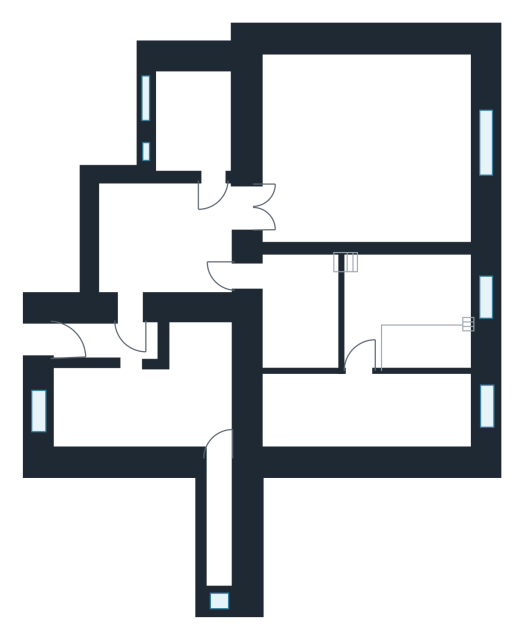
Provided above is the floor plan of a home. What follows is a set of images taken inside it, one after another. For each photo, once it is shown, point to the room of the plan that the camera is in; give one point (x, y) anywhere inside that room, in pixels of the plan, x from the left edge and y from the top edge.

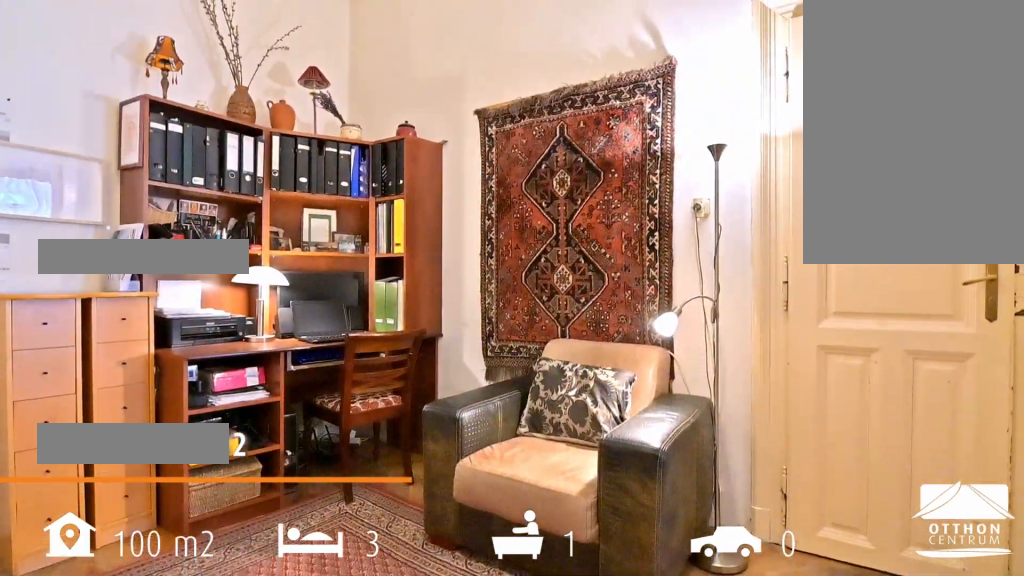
(167, 239)
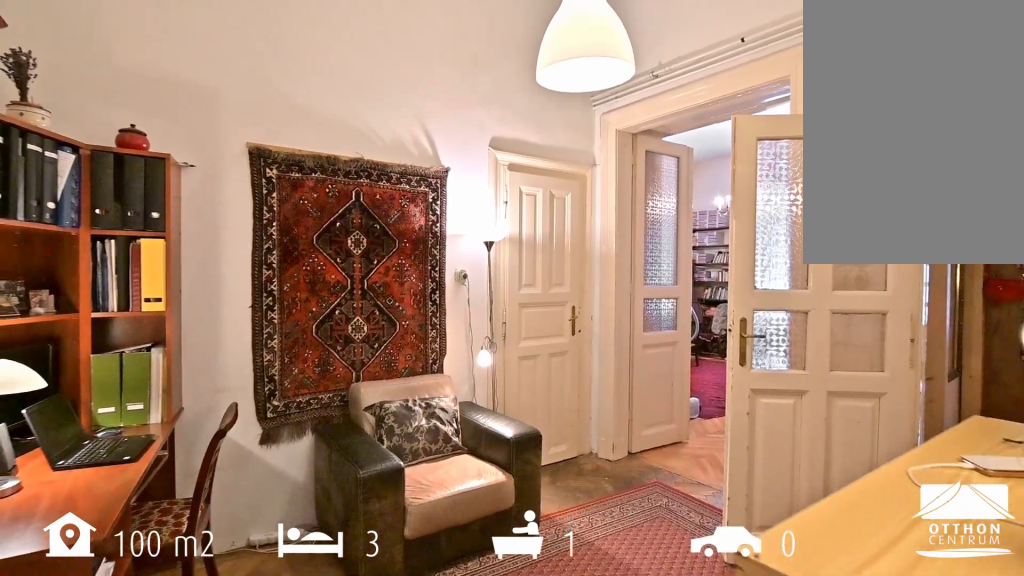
(167, 239)
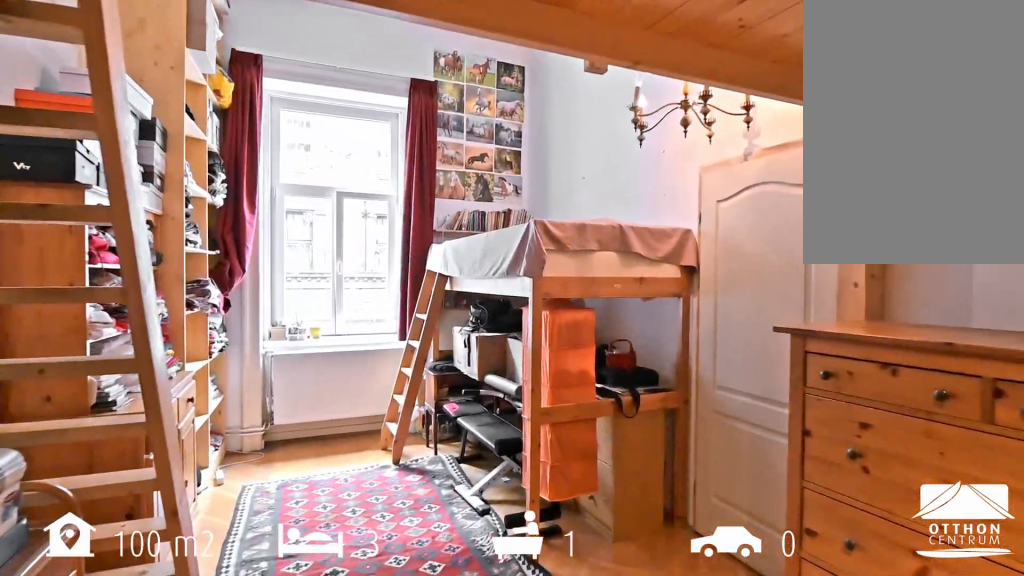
(352, 306)
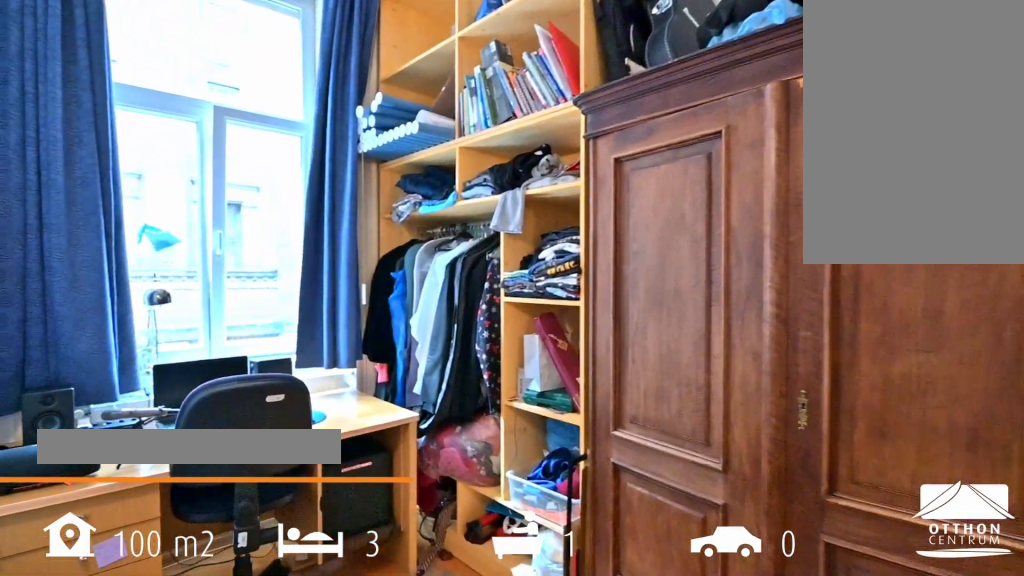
(366, 412)
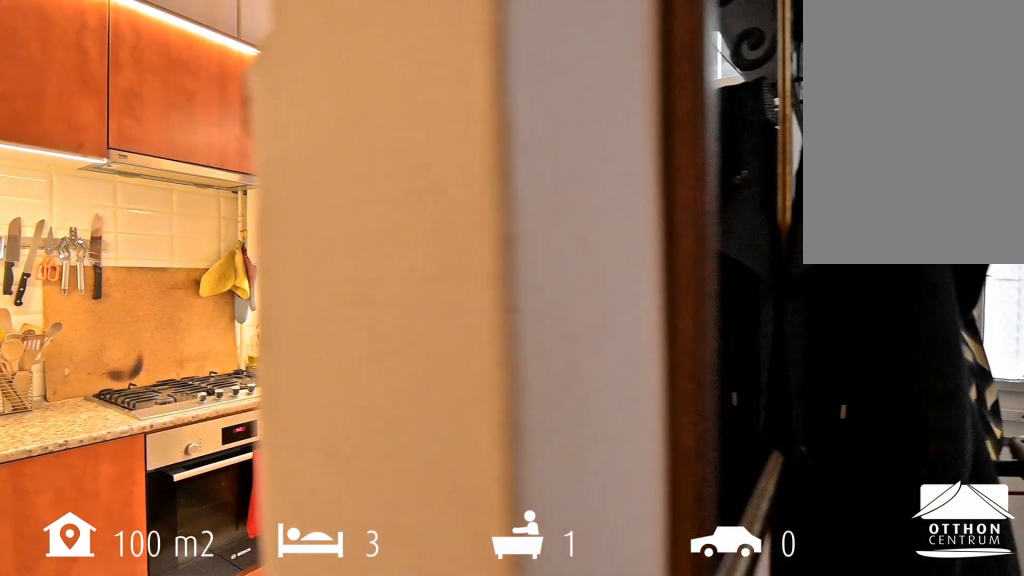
(163, 394)
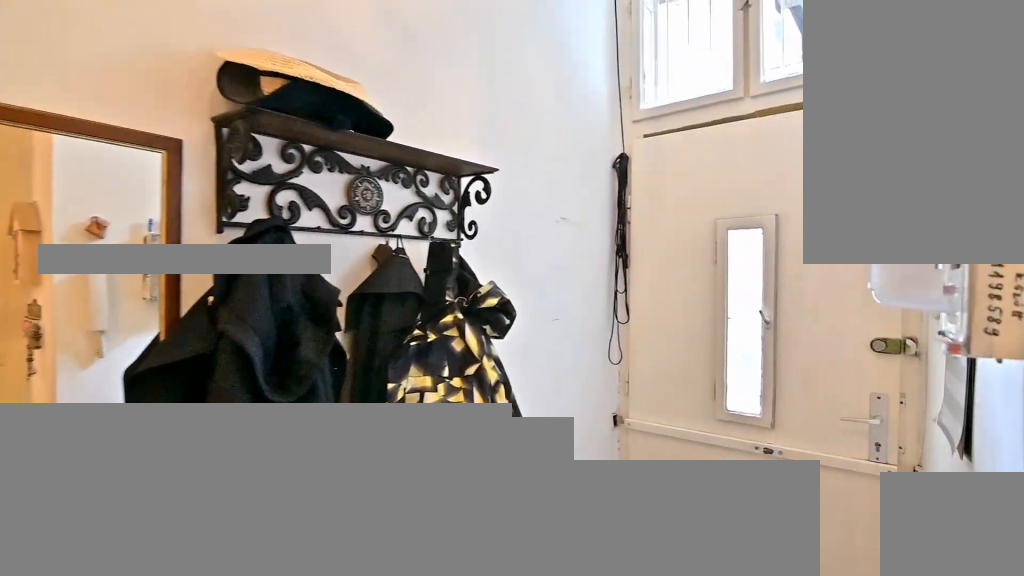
(92, 337)
